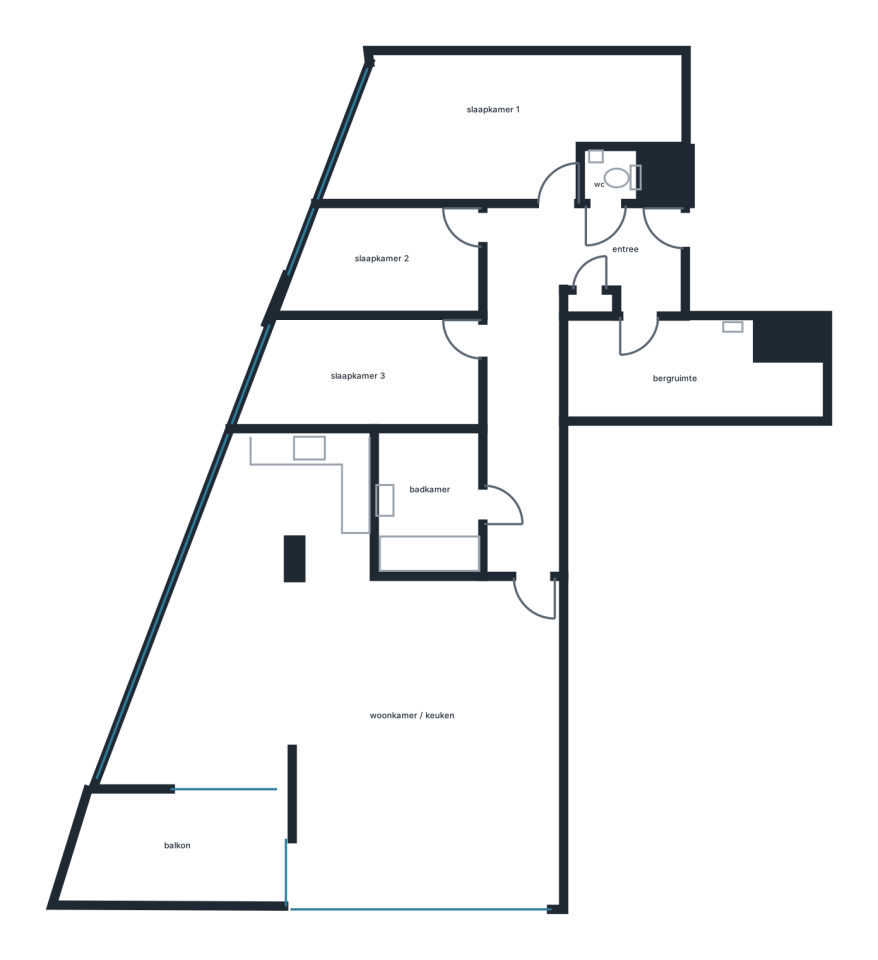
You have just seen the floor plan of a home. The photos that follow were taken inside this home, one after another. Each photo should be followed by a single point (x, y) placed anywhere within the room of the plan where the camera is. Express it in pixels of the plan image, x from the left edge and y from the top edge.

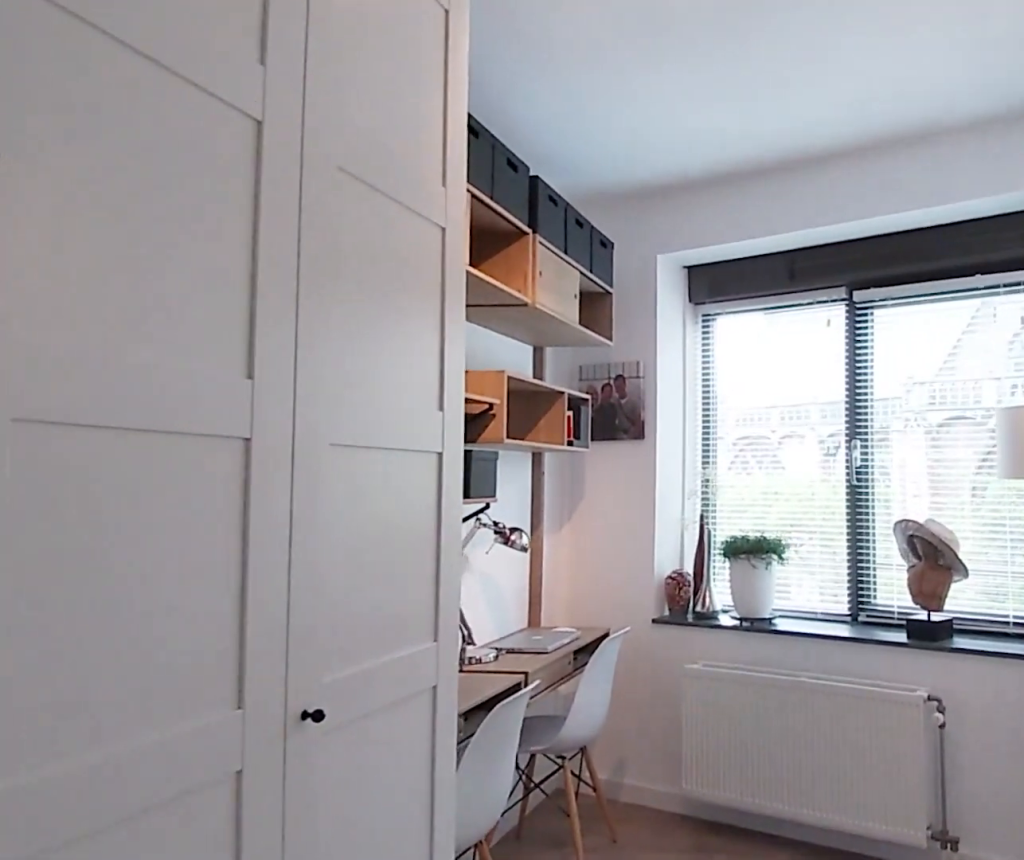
(388, 262)
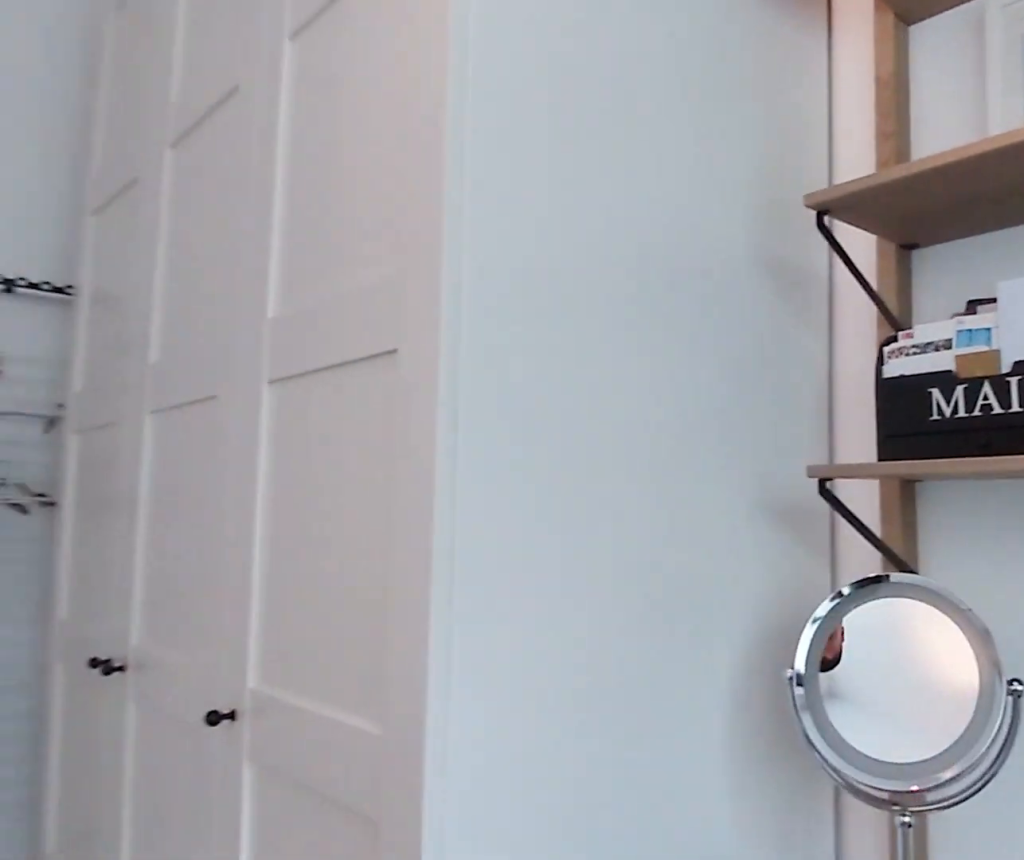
(388, 262)
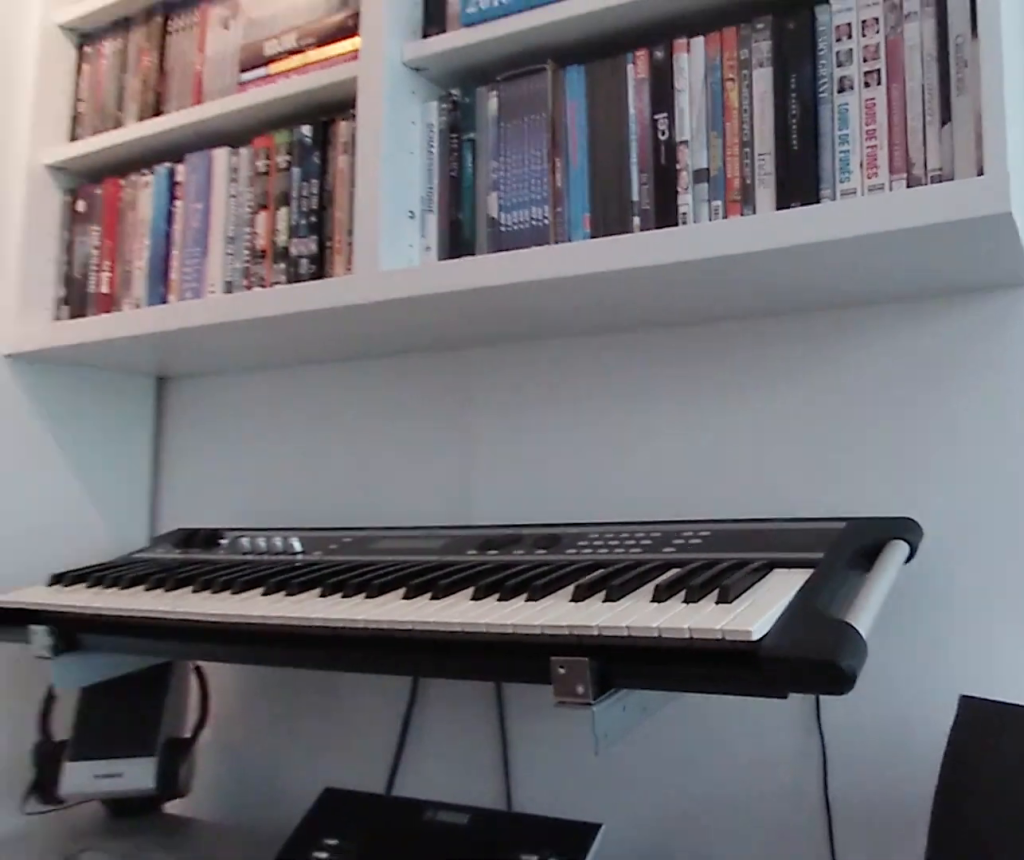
(368, 372)
